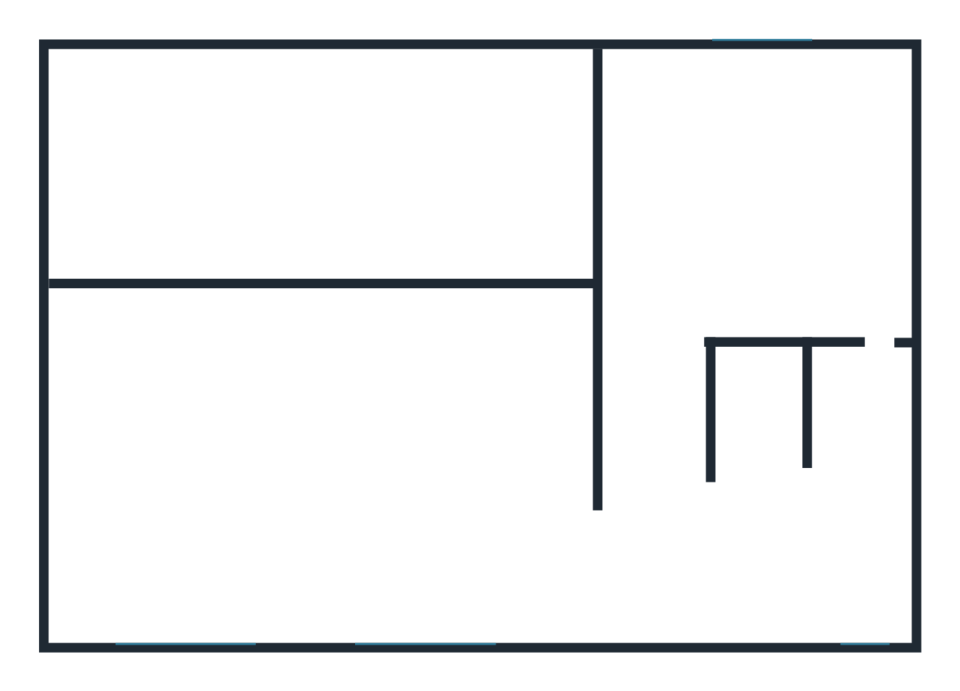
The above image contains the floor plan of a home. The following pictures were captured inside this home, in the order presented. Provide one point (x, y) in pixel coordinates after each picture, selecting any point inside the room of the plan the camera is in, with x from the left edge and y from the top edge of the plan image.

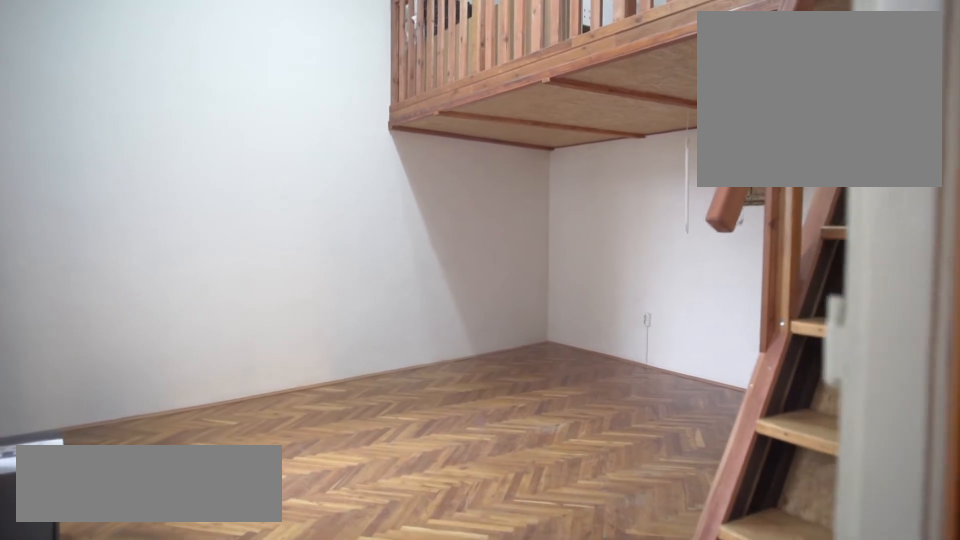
(534, 533)
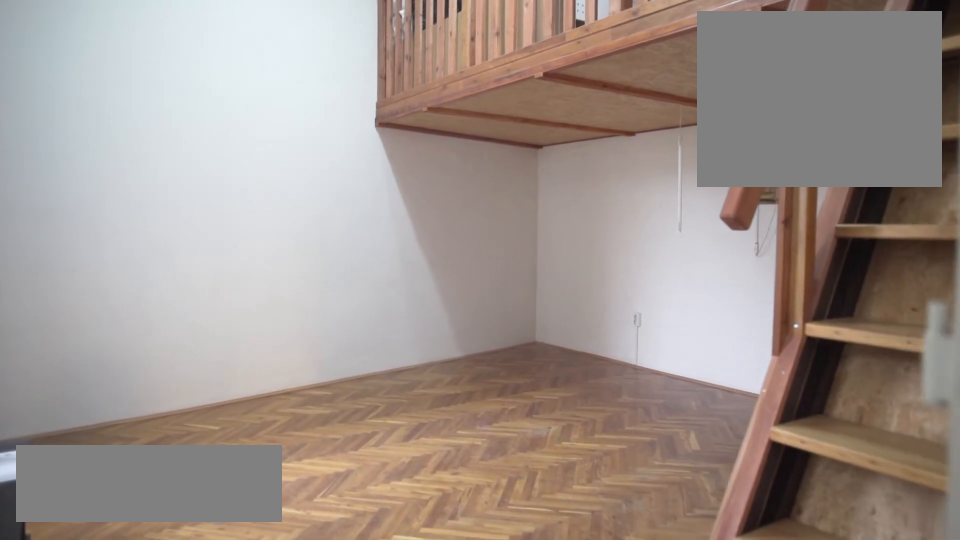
(513, 528)
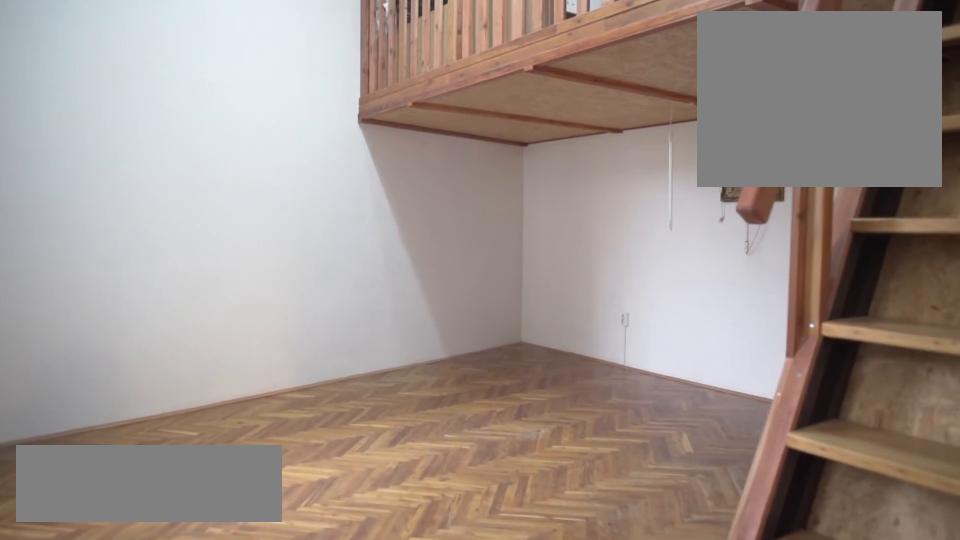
(491, 524)
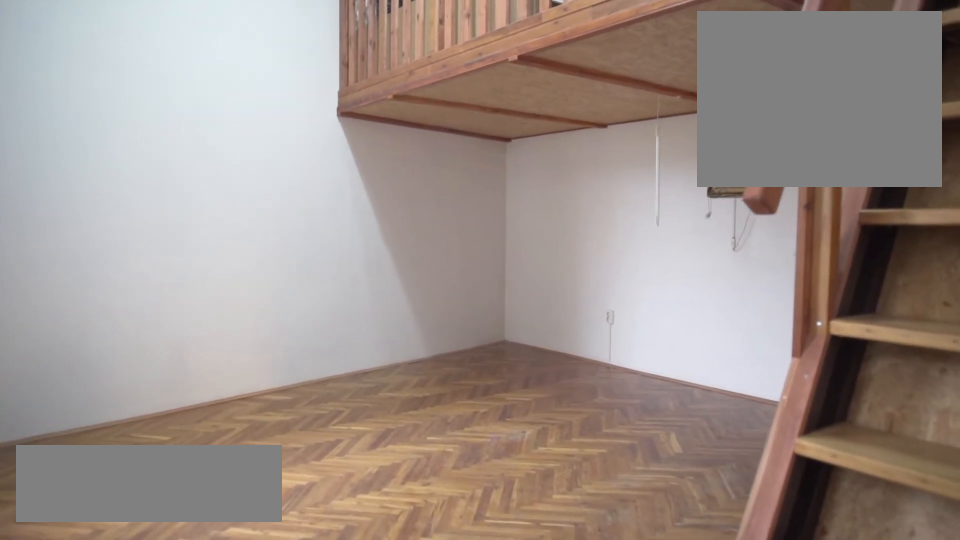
(472, 520)
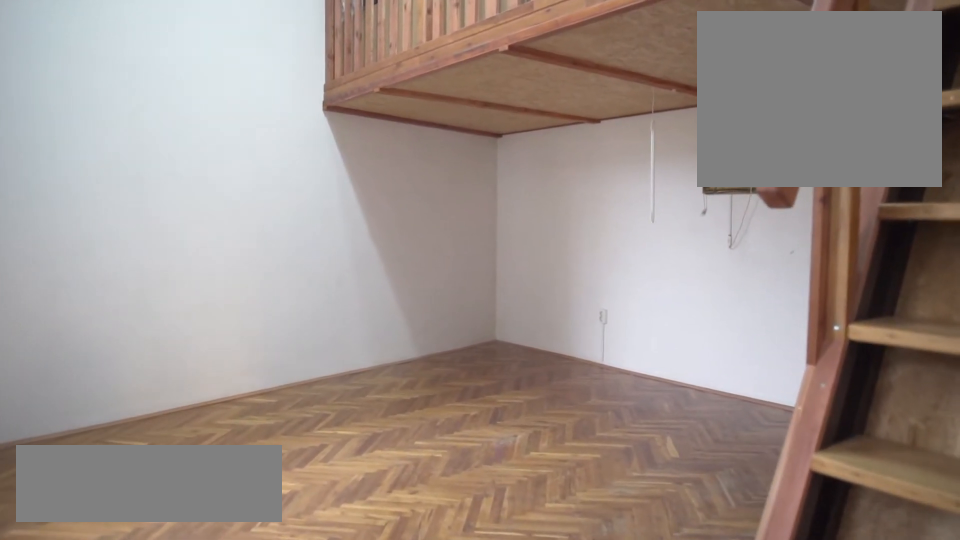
(453, 516)
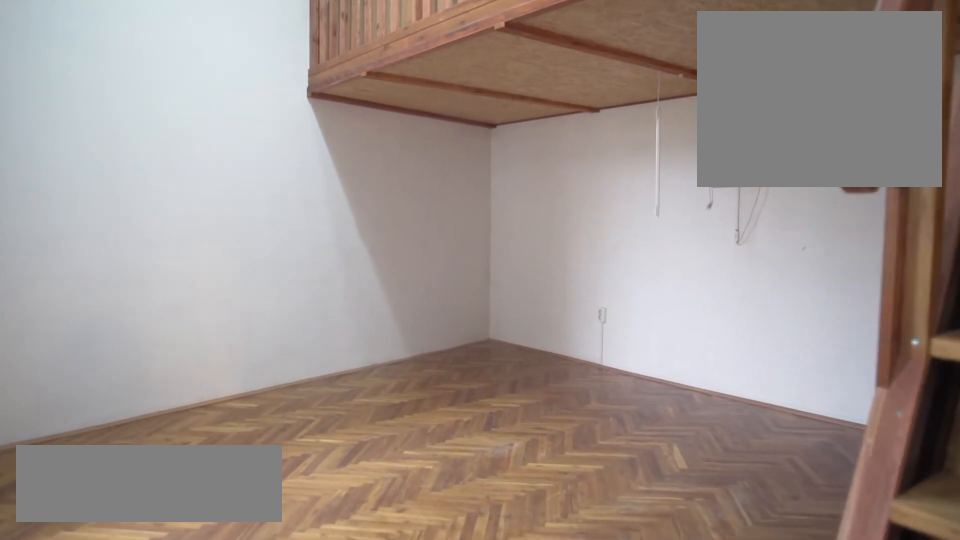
(421, 511)
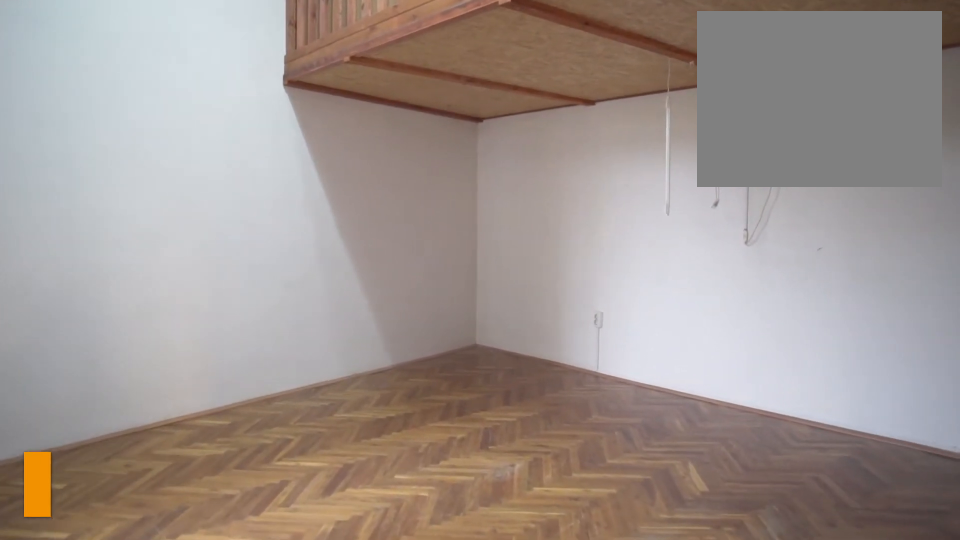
(404, 508)
